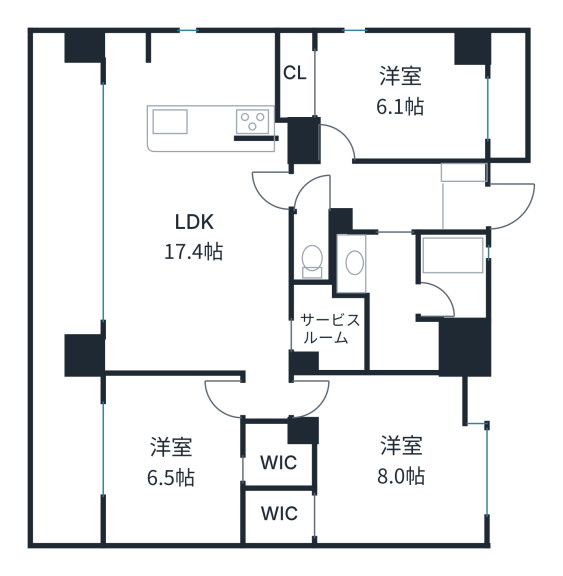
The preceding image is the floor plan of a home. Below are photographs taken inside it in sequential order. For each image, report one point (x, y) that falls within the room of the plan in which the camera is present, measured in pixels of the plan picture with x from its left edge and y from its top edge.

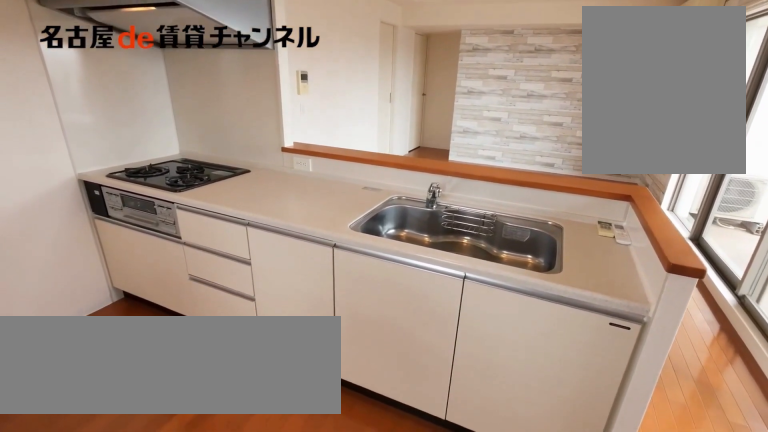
(194, 201)
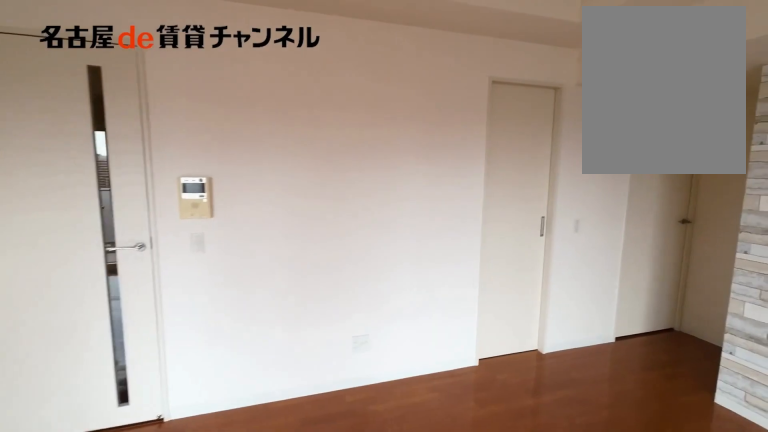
(194, 201)
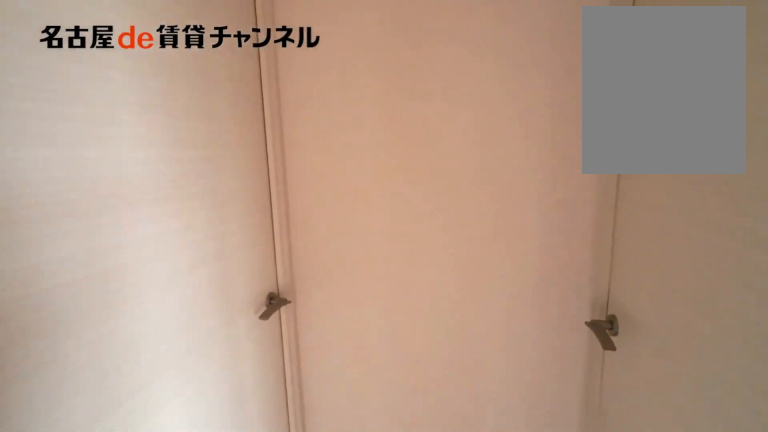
(328, 328)
